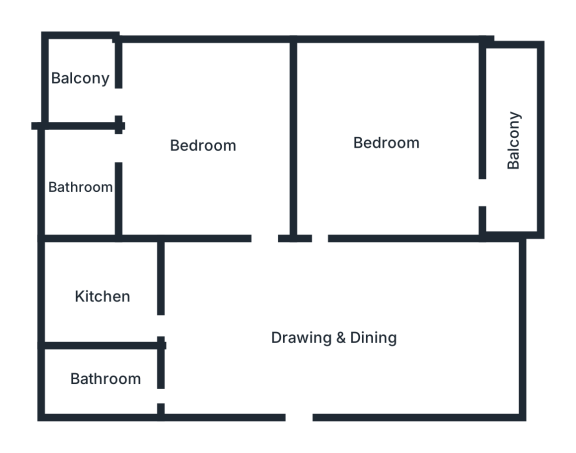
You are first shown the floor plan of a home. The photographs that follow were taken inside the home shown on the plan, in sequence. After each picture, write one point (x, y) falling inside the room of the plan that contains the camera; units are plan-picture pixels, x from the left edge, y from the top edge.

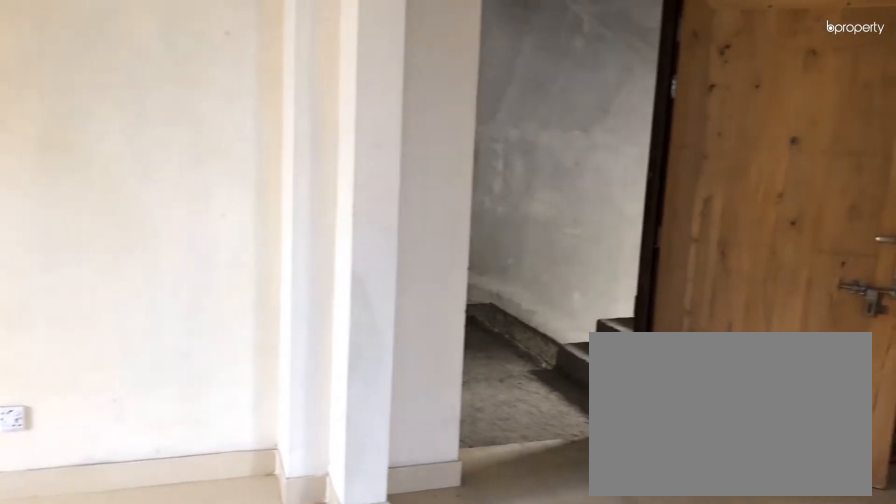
(303, 346)
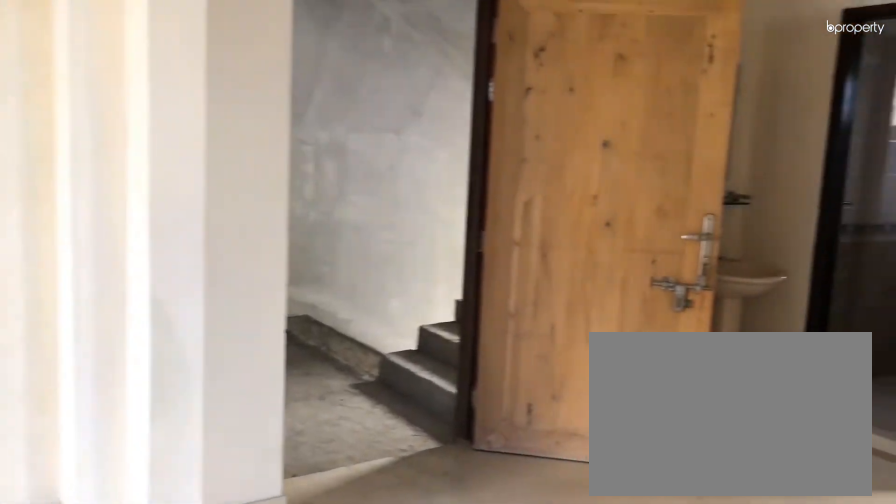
(303, 346)
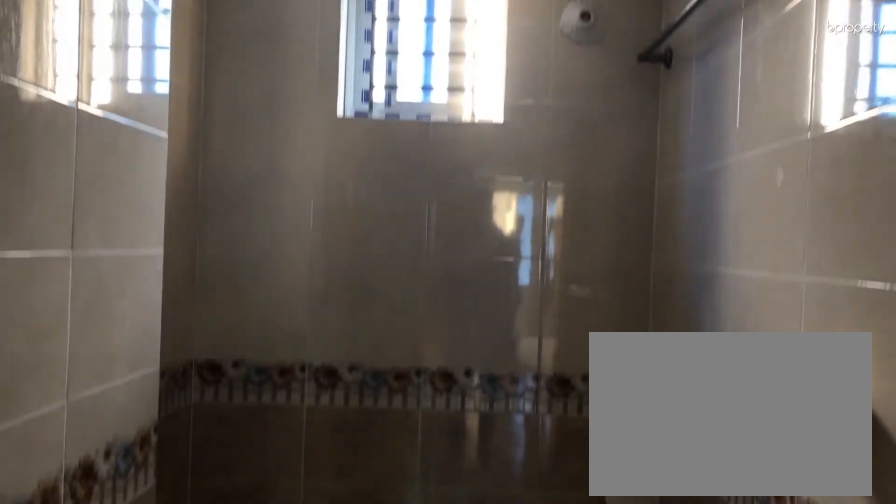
(106, 384)
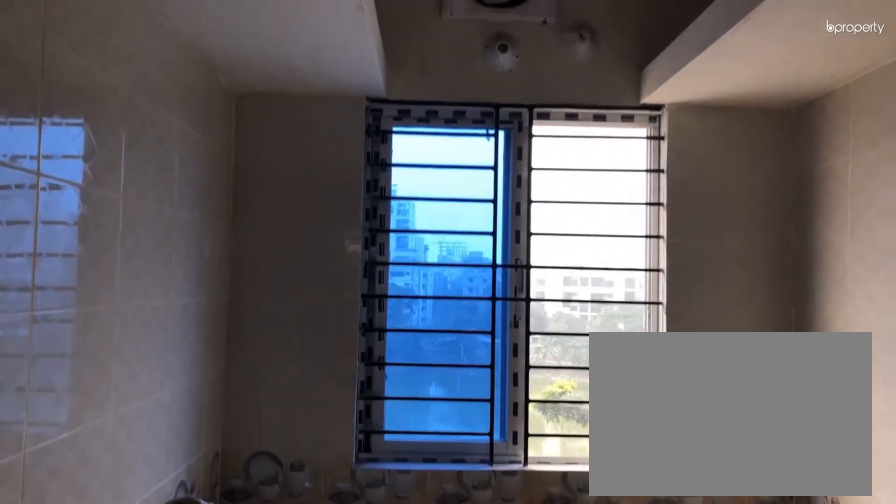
(104, 298)
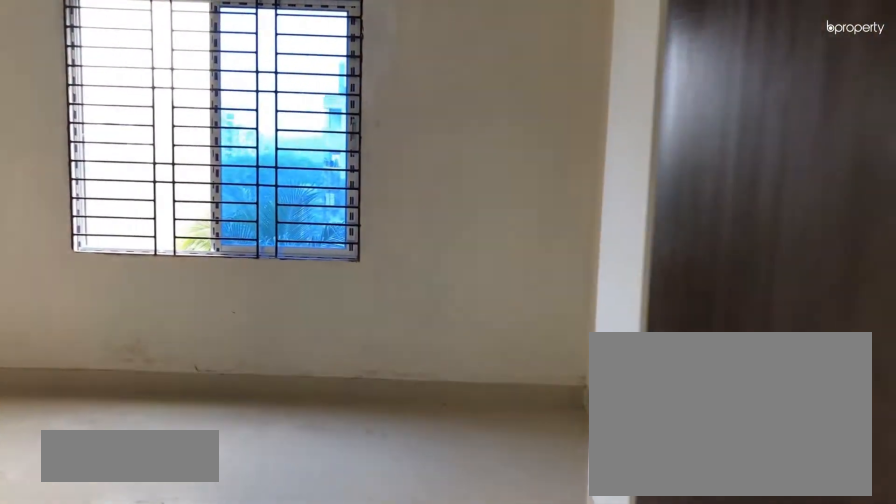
(194, 144)
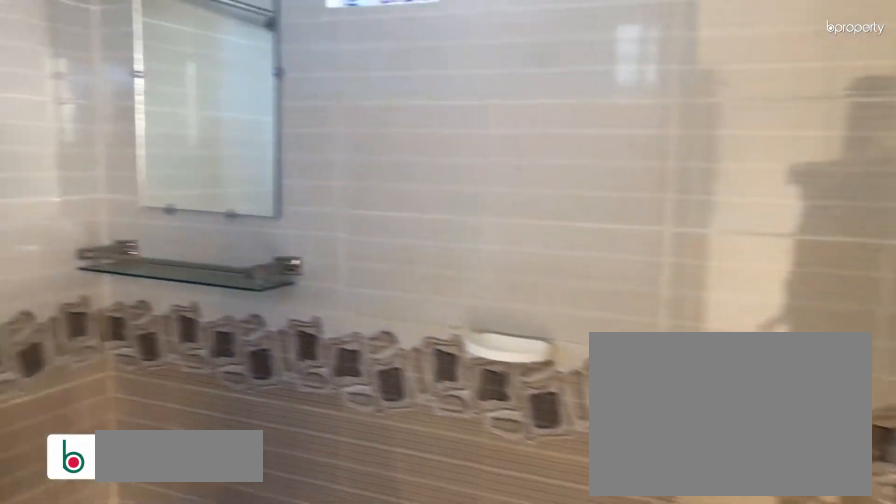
(78, 178)
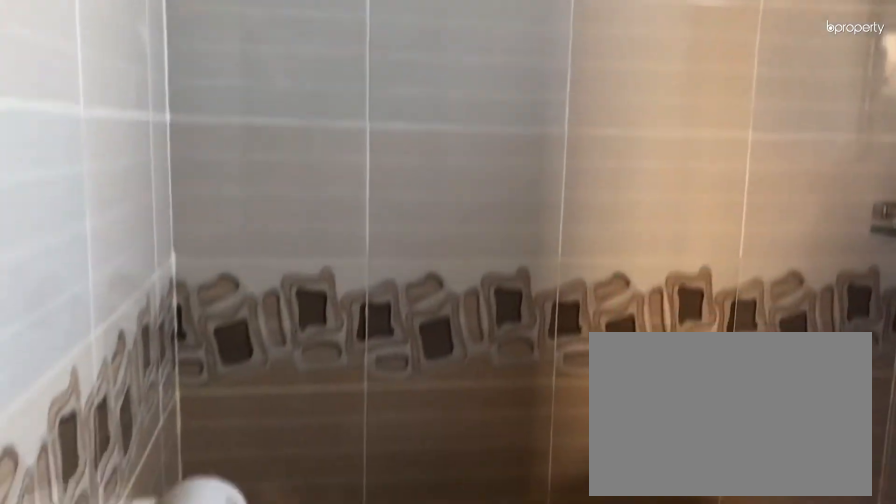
(78, 178)
